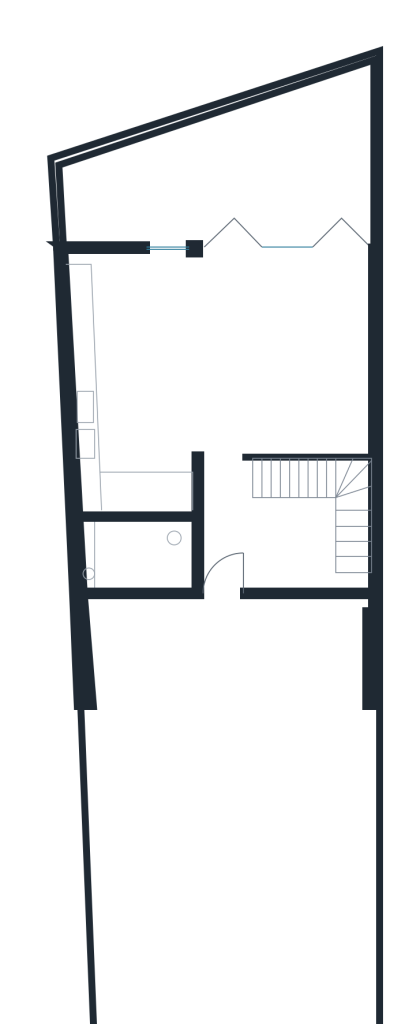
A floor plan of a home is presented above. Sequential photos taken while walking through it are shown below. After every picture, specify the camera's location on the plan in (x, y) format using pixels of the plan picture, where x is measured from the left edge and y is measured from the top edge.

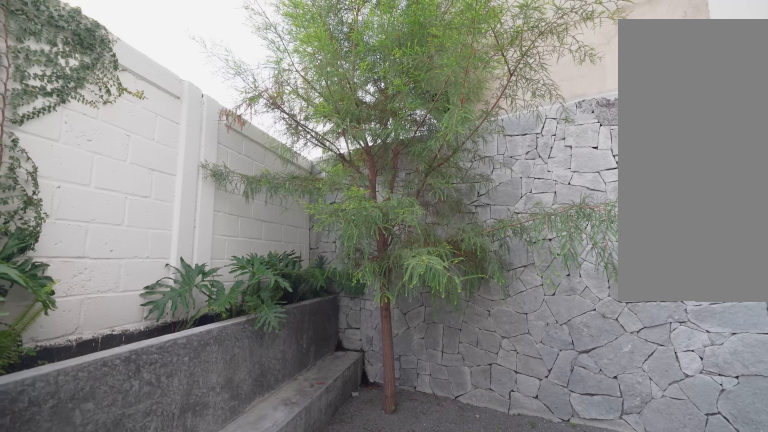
(216, 166)
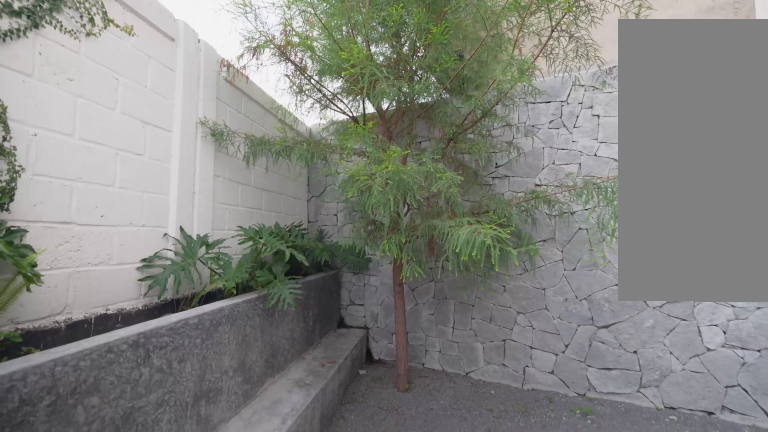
(232, 153)
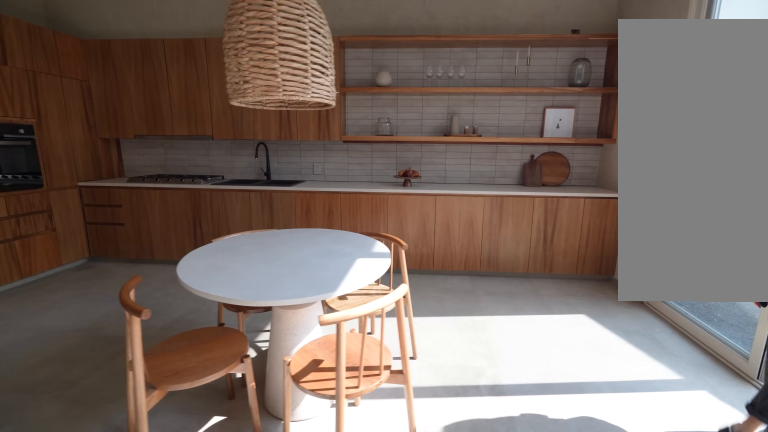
(220, 280)
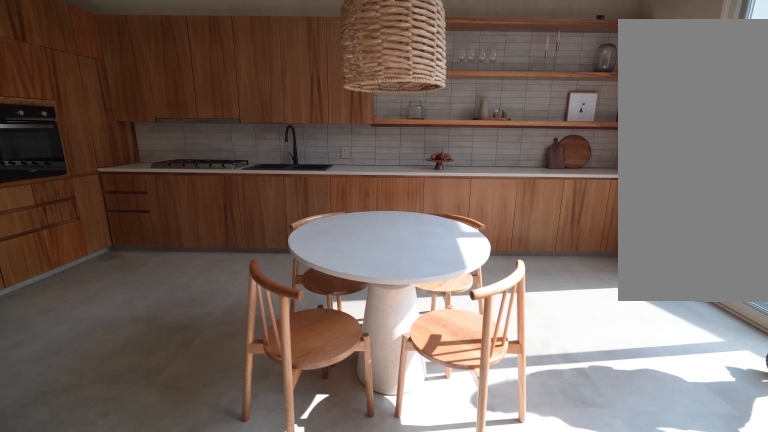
(212, 280)
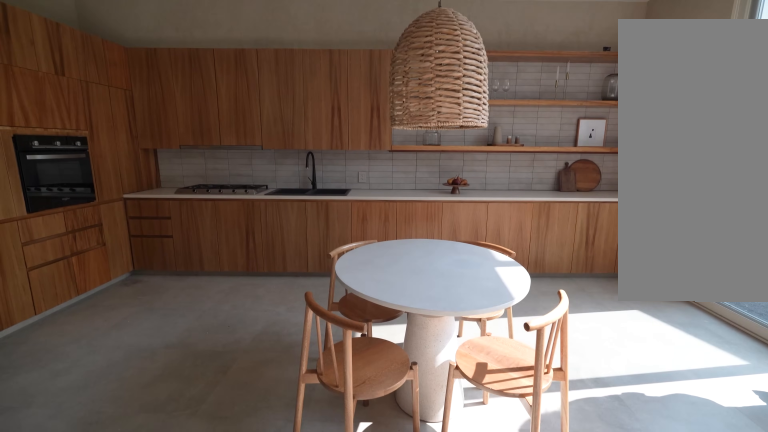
(215, 304)
